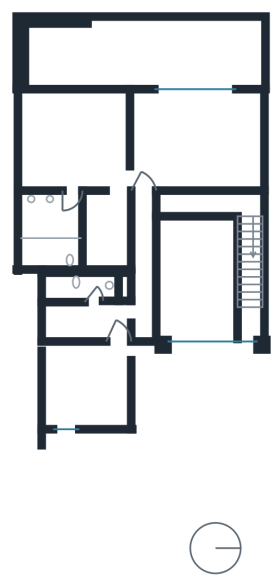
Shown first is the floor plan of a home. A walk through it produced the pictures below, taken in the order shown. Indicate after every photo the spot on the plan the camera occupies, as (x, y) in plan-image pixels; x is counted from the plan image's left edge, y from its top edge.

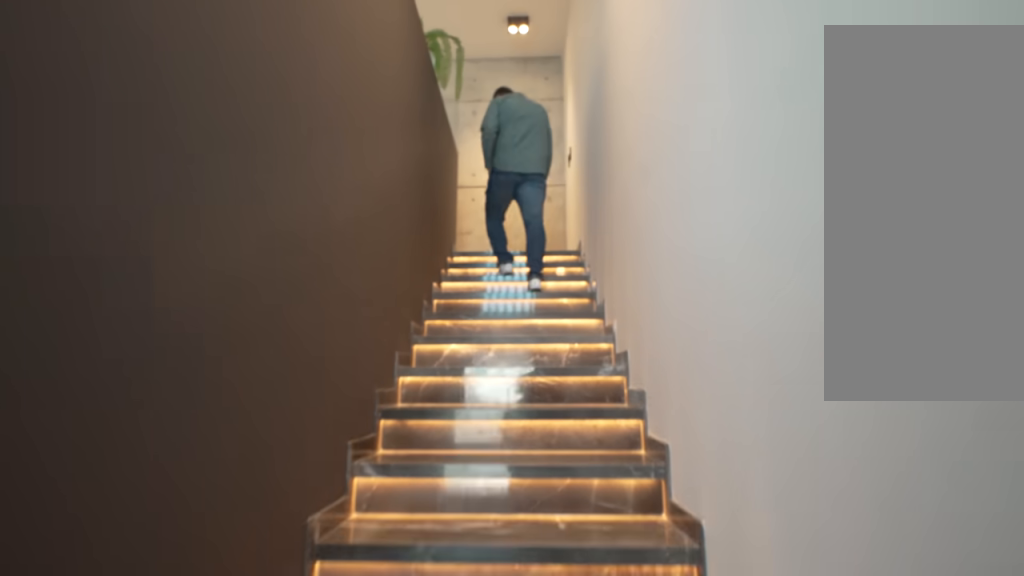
(253, 265)
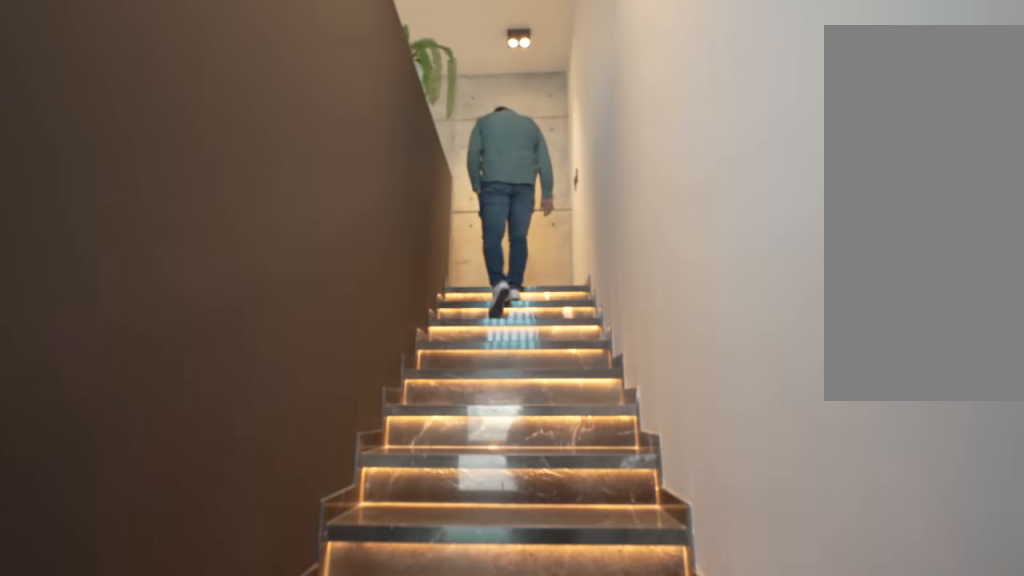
(253, 265)
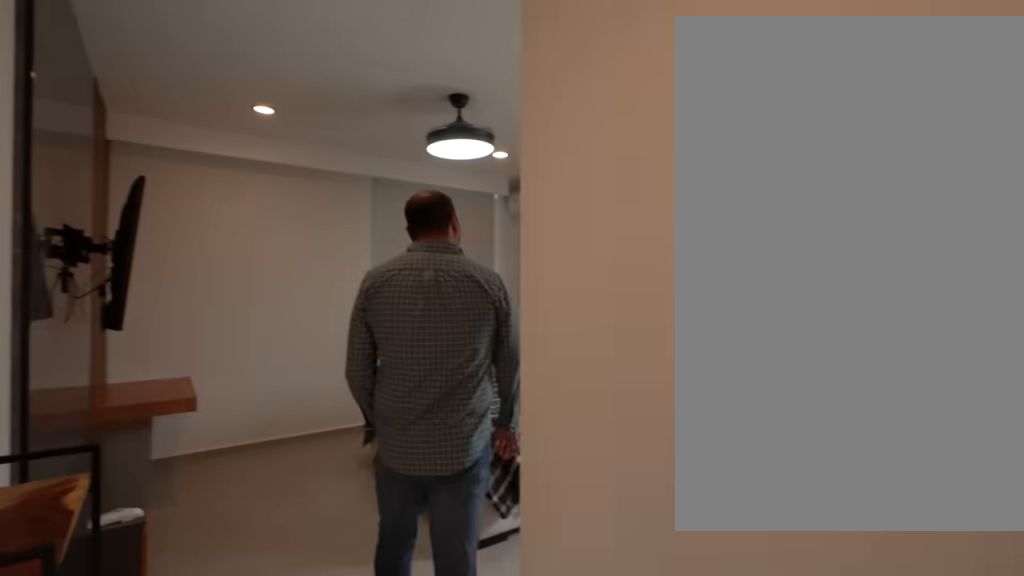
(124, 315)
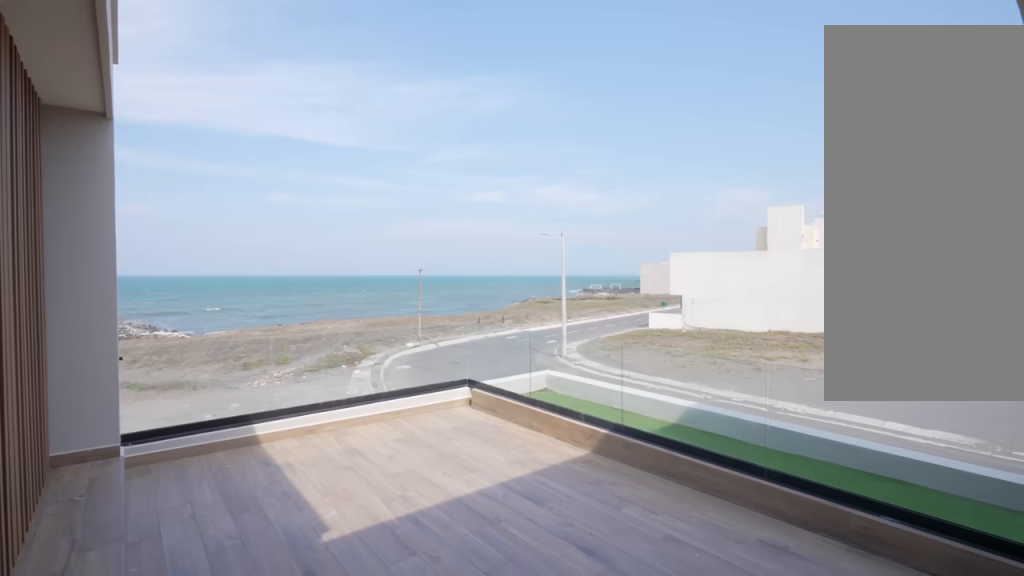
(142, 365)
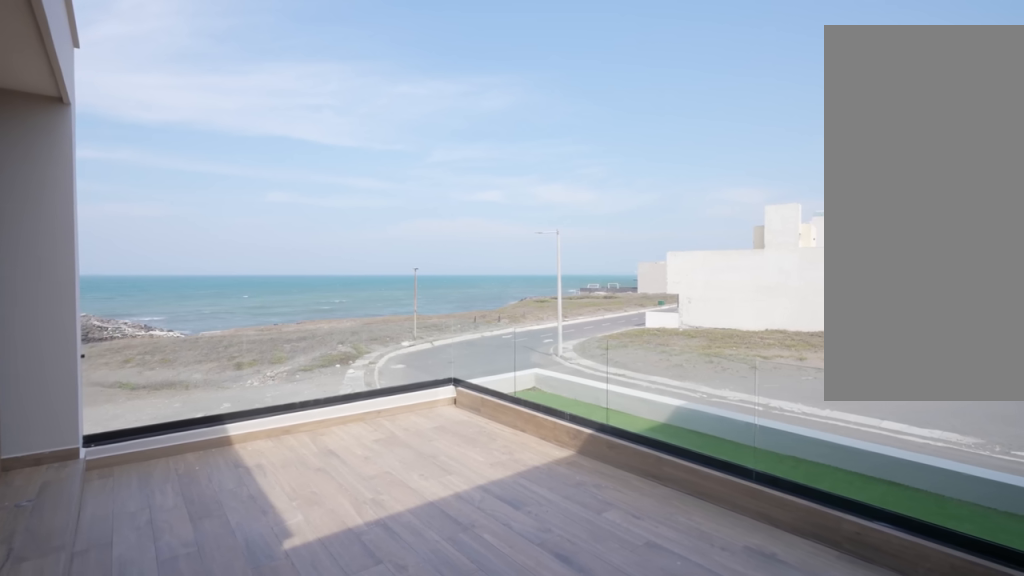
(149, 379)
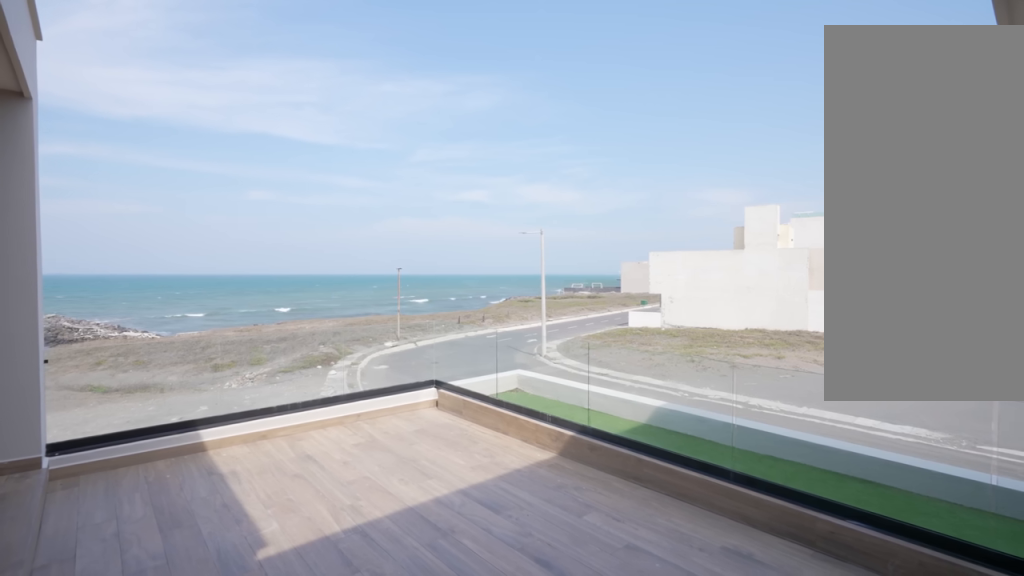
(149, 380)
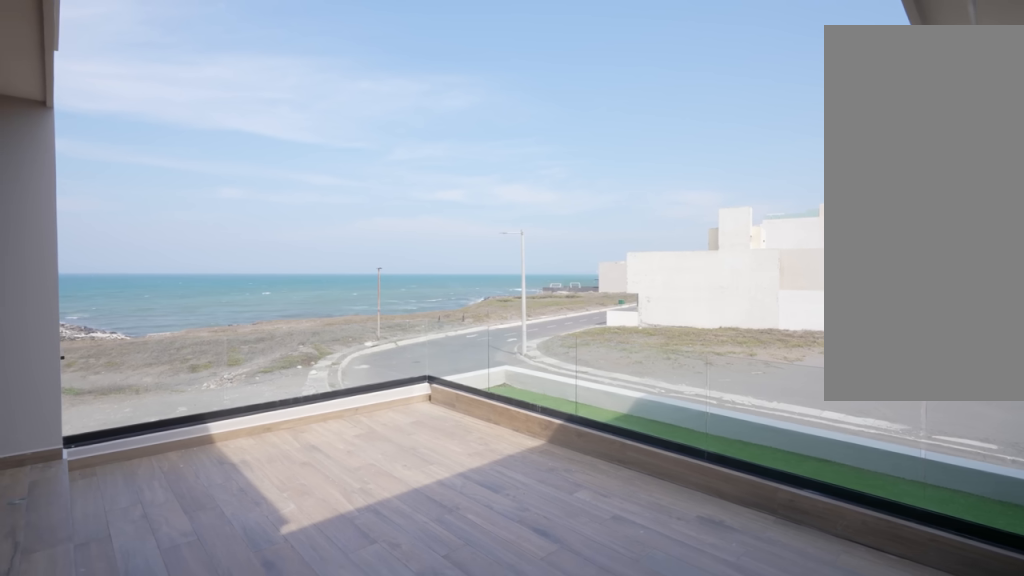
(162, 379)
